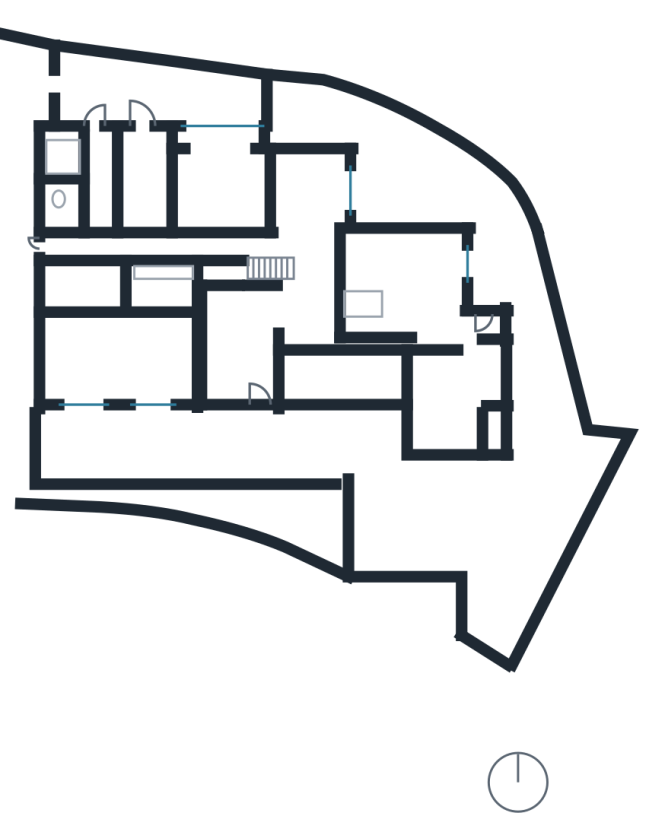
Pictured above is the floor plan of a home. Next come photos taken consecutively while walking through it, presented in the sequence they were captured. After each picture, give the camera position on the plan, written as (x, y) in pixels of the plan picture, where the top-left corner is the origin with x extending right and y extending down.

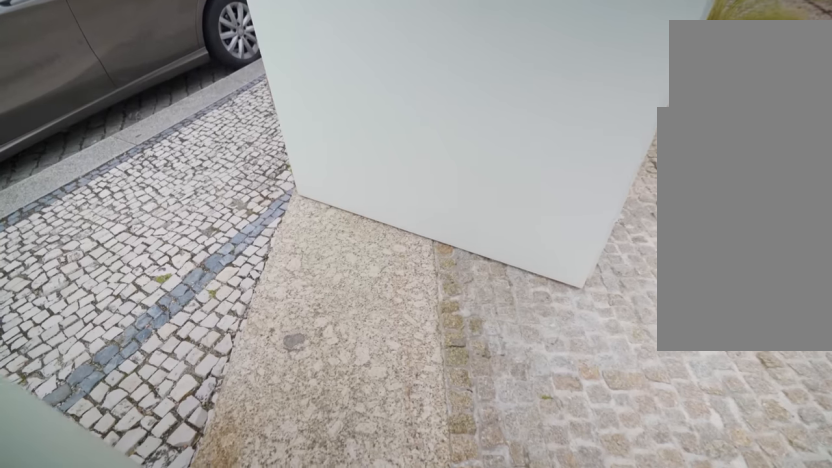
(373, 556)
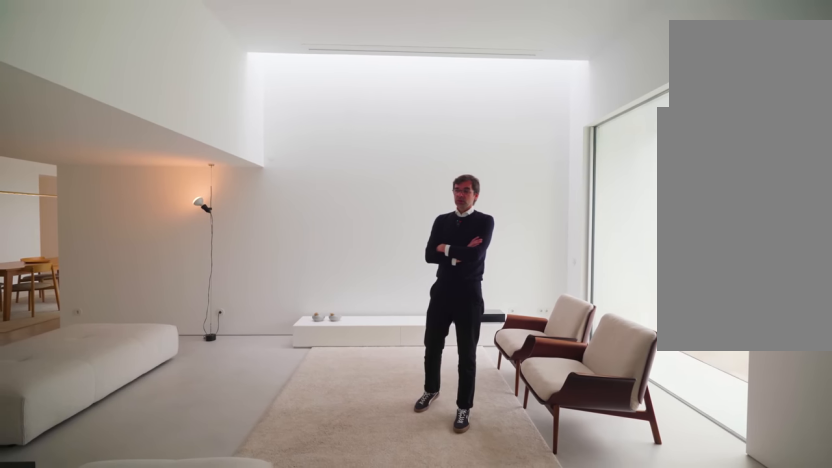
(428, 295)
